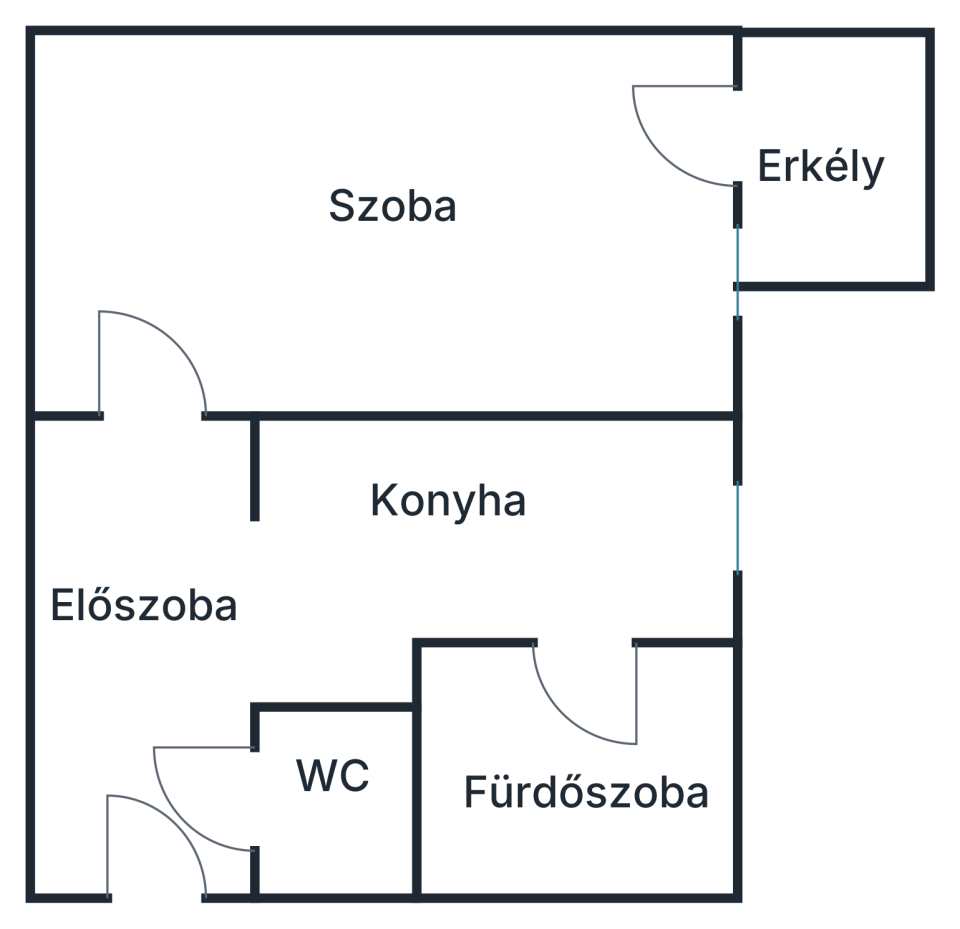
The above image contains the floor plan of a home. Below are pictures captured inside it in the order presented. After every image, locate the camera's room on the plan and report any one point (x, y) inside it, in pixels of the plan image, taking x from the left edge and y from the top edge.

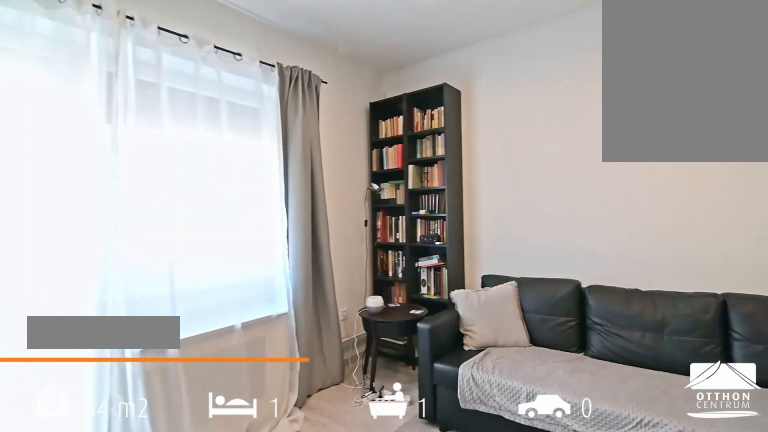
(391, 206)
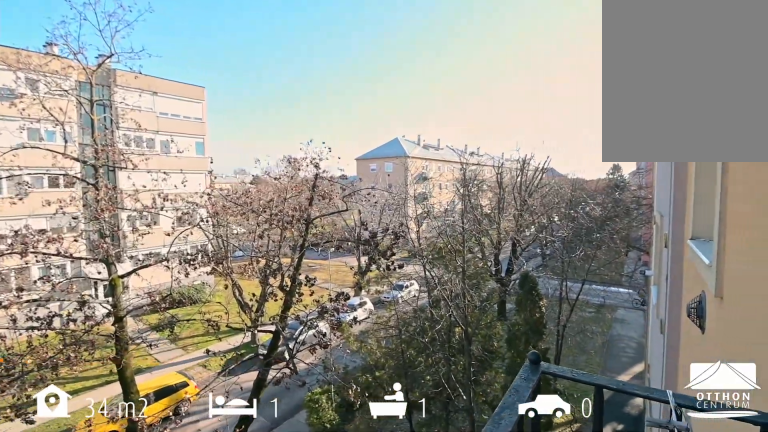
(830, 165)
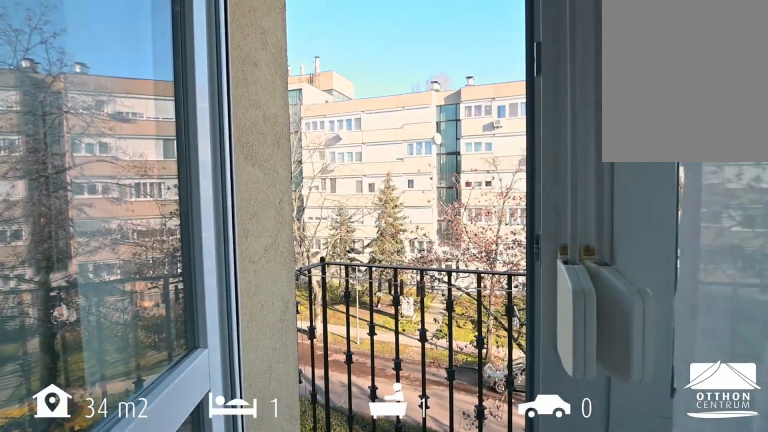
(830, 165)
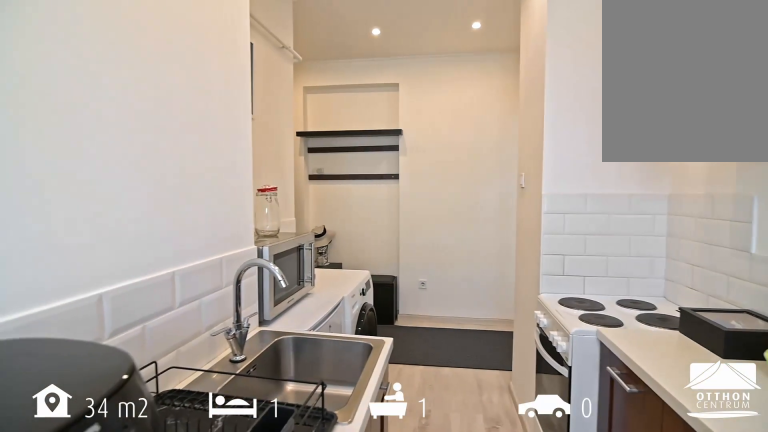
(474, 546)
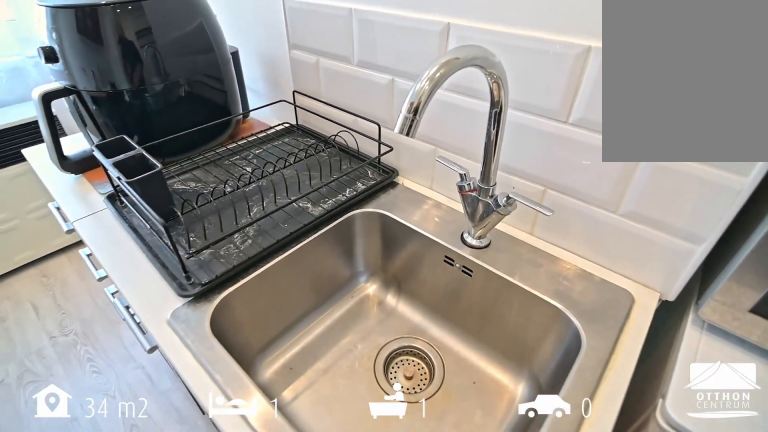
(474, 546)
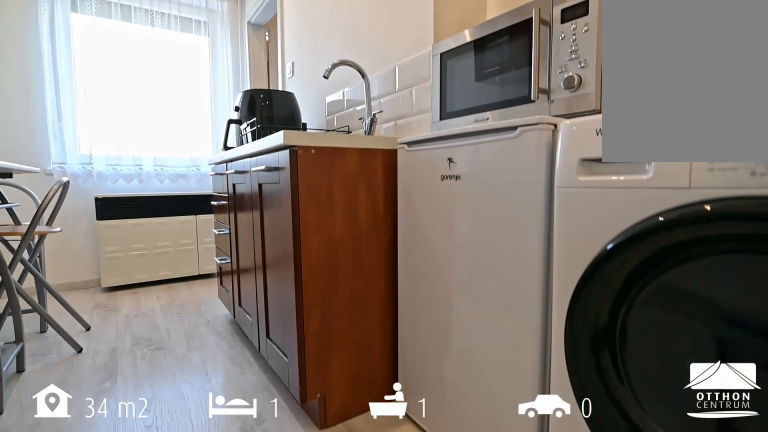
(474, 546)
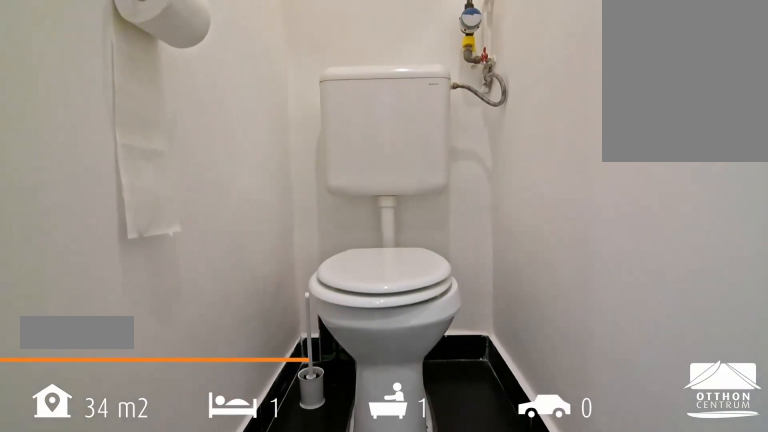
(341, 820)
